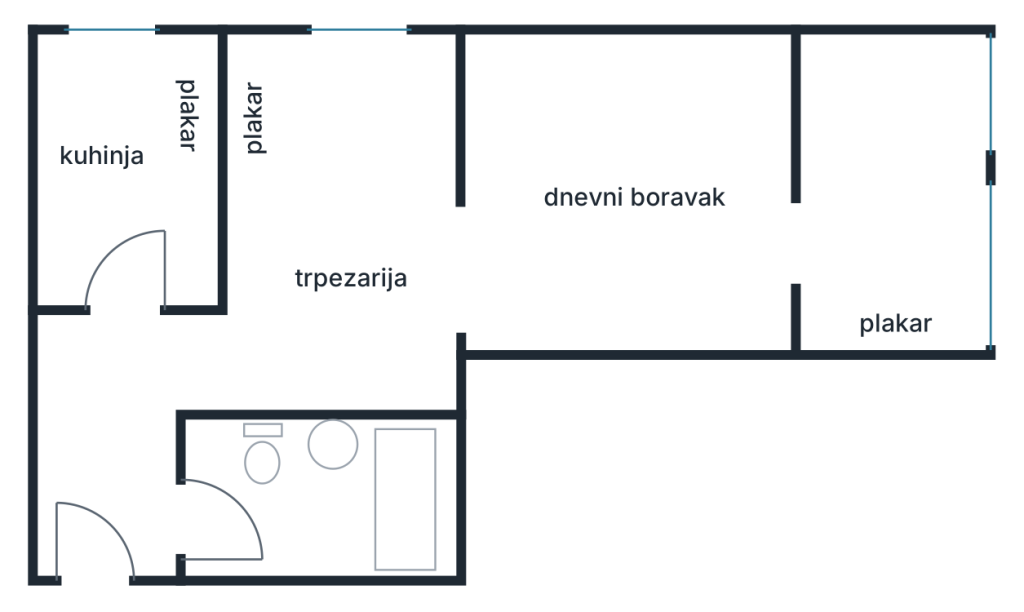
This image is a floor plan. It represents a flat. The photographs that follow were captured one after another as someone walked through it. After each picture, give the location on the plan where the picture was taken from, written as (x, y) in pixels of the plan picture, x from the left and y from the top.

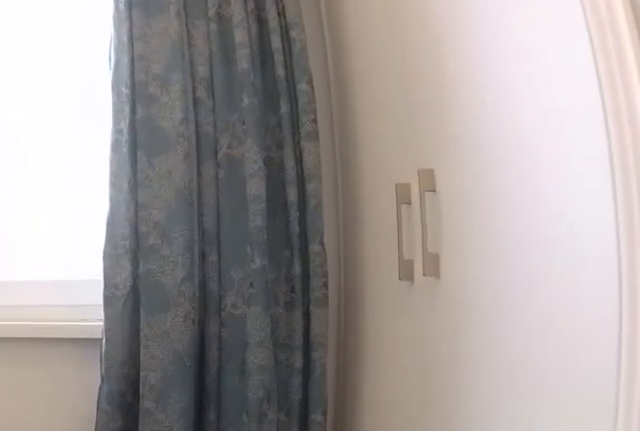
(846, 247)
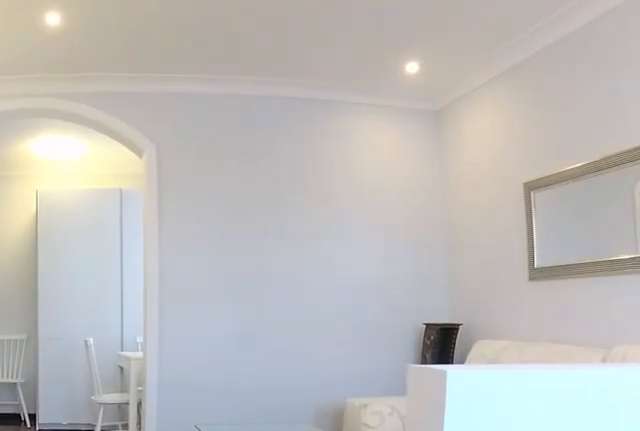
(901, 232)
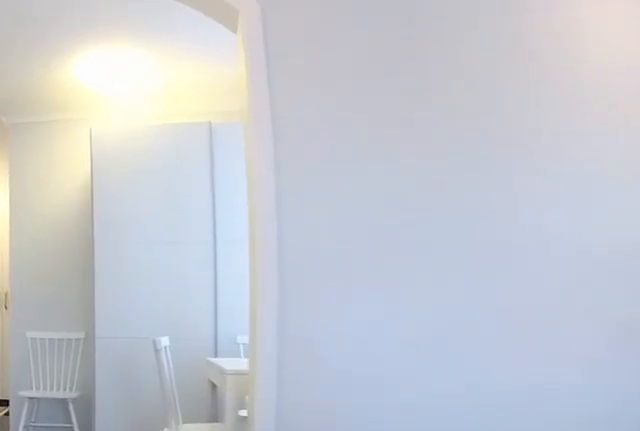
(702, 248)
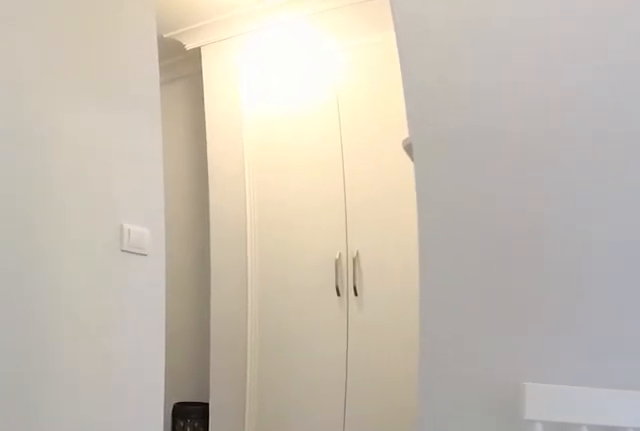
(345, 317)
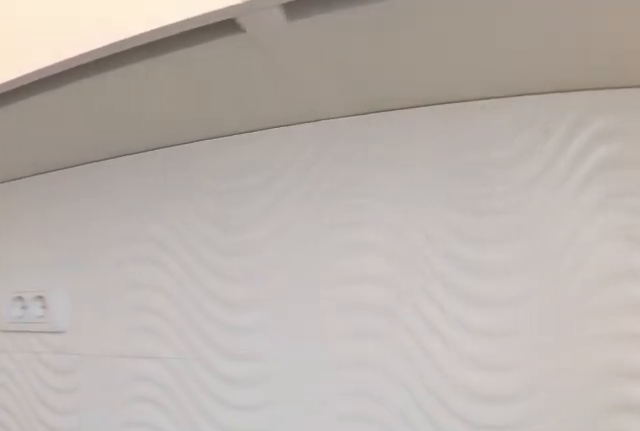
(149, 57)
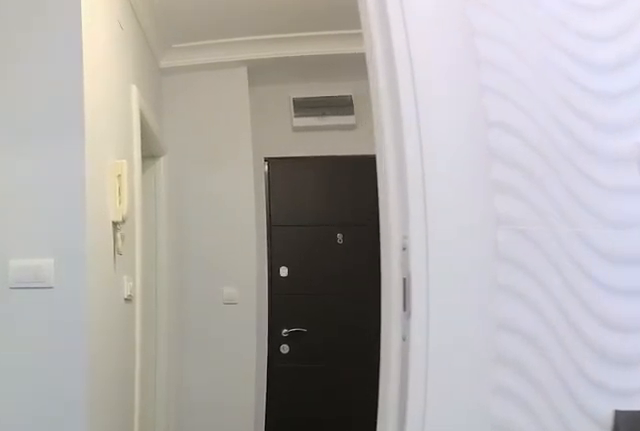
(129, 200)
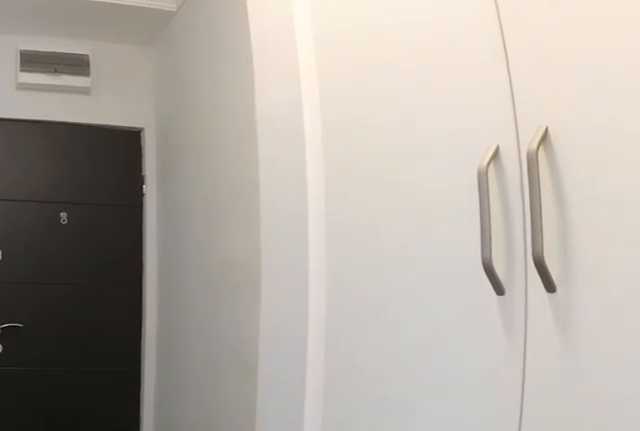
(129, 316)
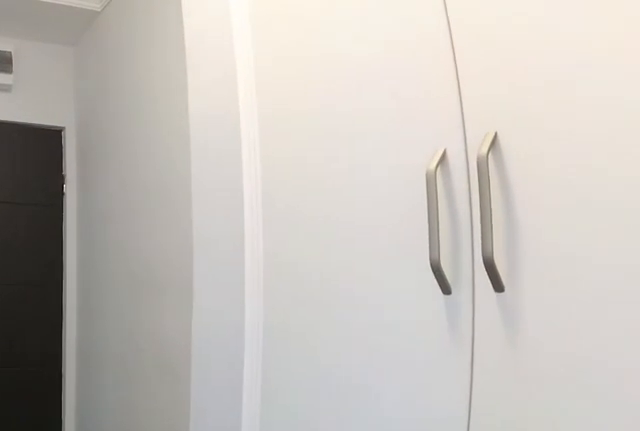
(129, 326)
